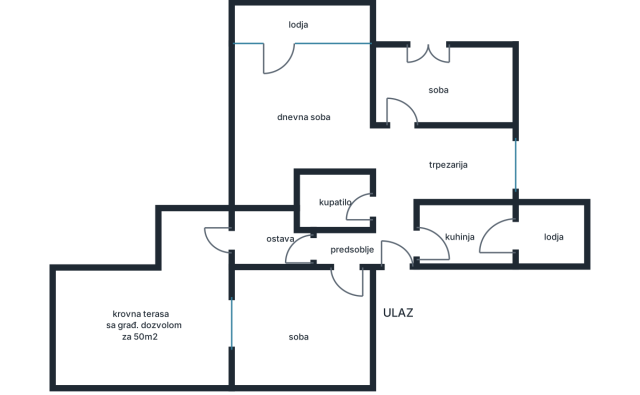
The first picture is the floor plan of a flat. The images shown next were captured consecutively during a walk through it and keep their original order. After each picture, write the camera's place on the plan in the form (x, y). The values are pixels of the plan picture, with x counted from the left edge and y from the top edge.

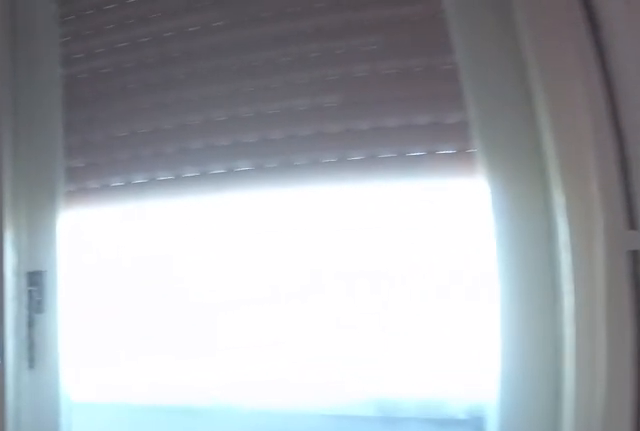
(448, 83)
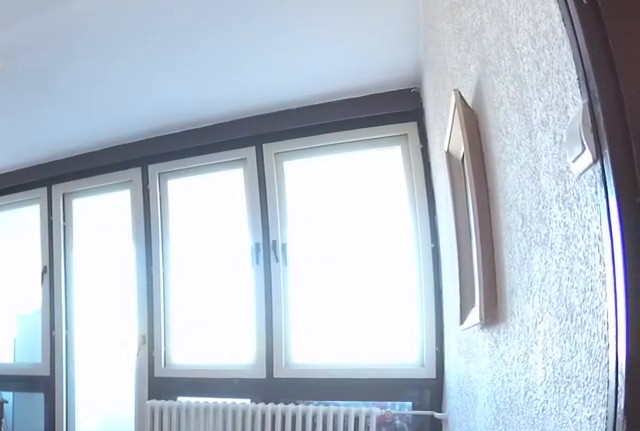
(369, 155)
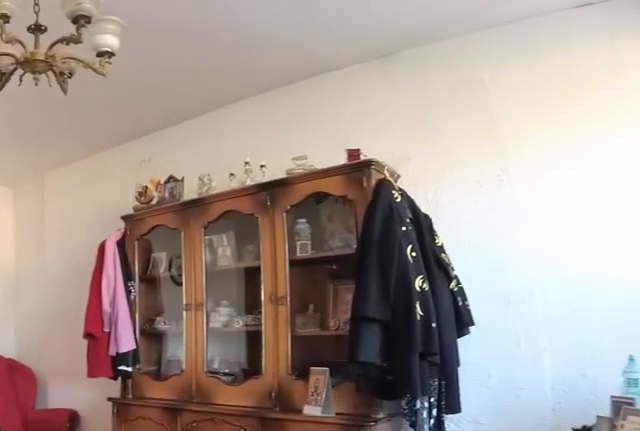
(349, 53)
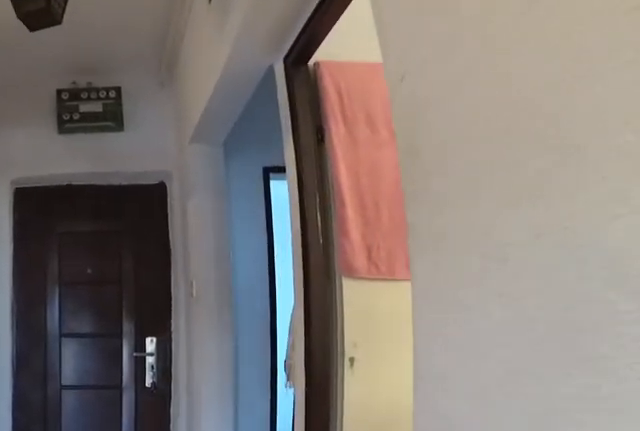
(398, 165)
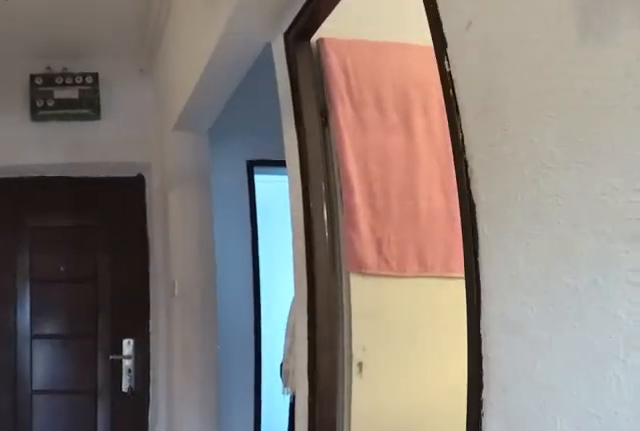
(398, 169)
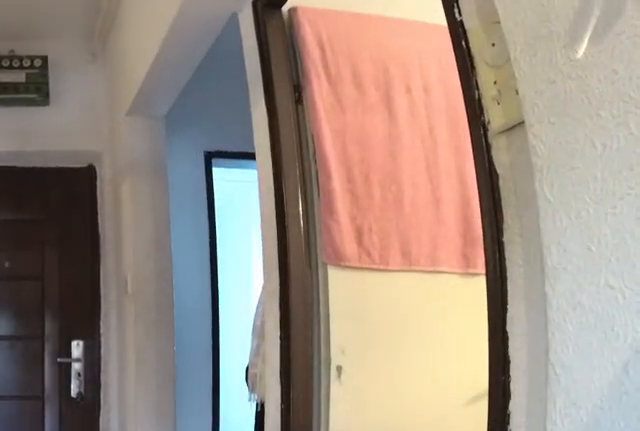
(396, 179)
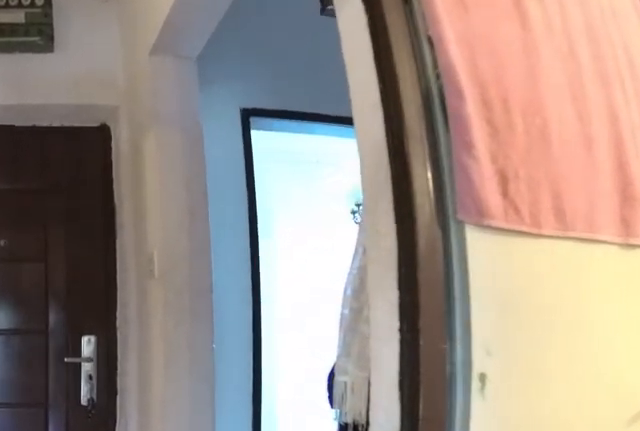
(396, 196)
